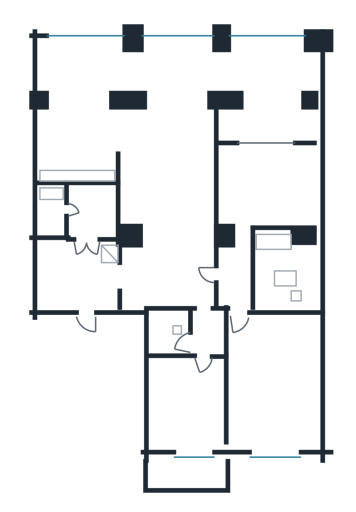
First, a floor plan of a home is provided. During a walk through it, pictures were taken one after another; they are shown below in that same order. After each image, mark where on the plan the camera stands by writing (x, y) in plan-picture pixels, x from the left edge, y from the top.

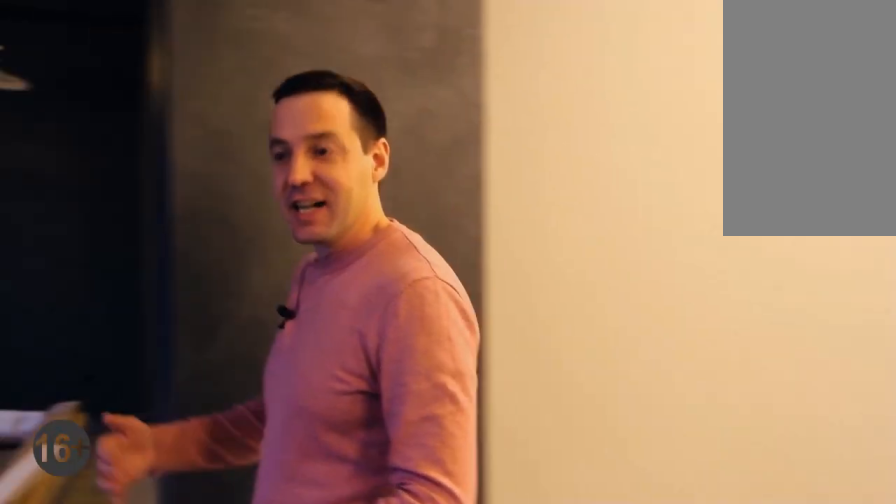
(186, 98)
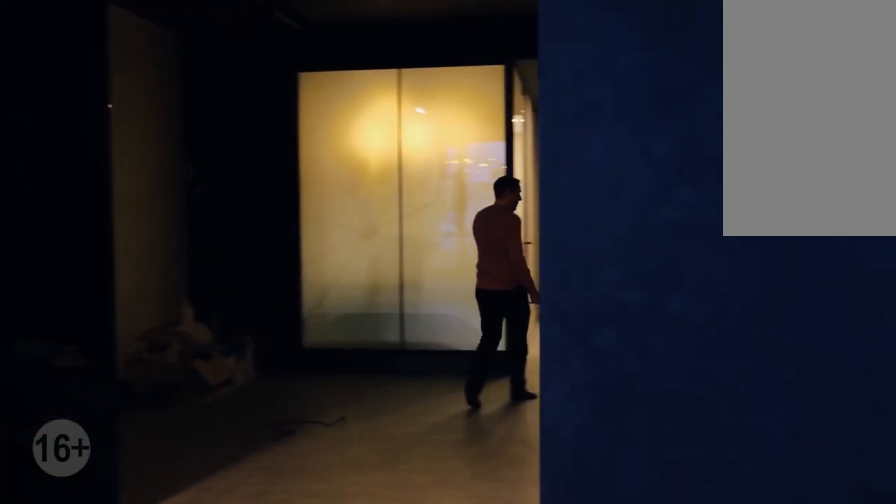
(245, 274)
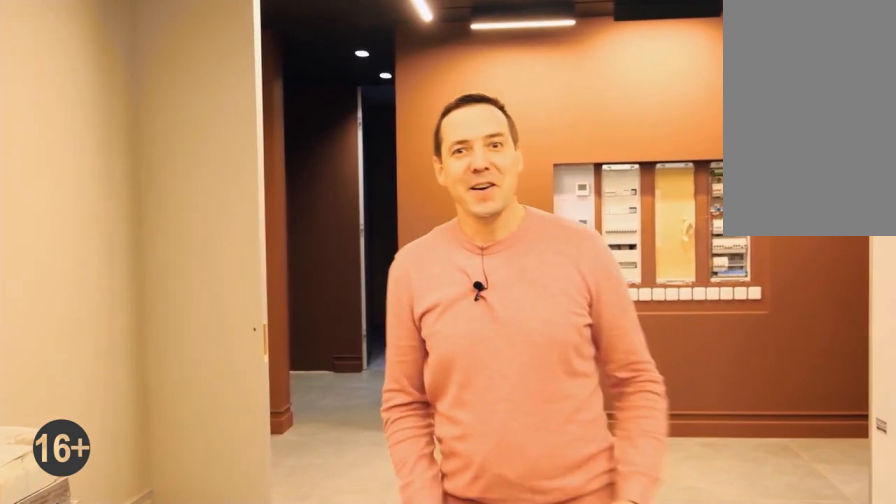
(179, 277)
